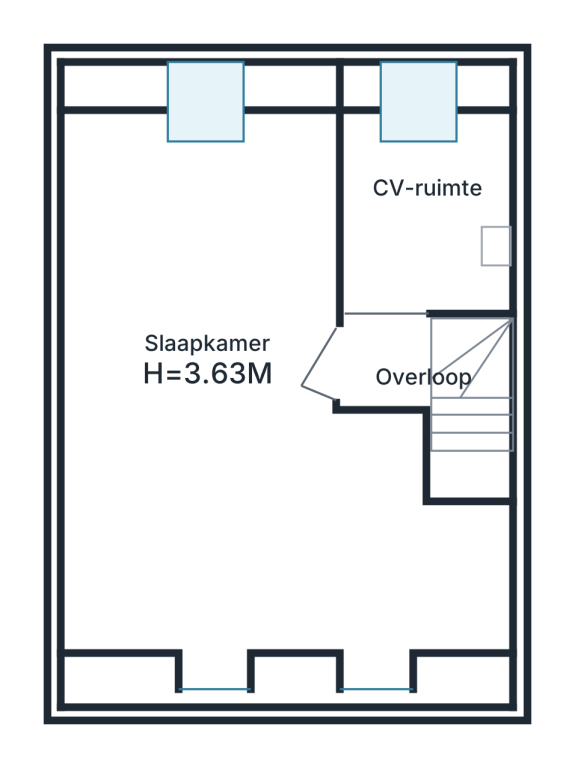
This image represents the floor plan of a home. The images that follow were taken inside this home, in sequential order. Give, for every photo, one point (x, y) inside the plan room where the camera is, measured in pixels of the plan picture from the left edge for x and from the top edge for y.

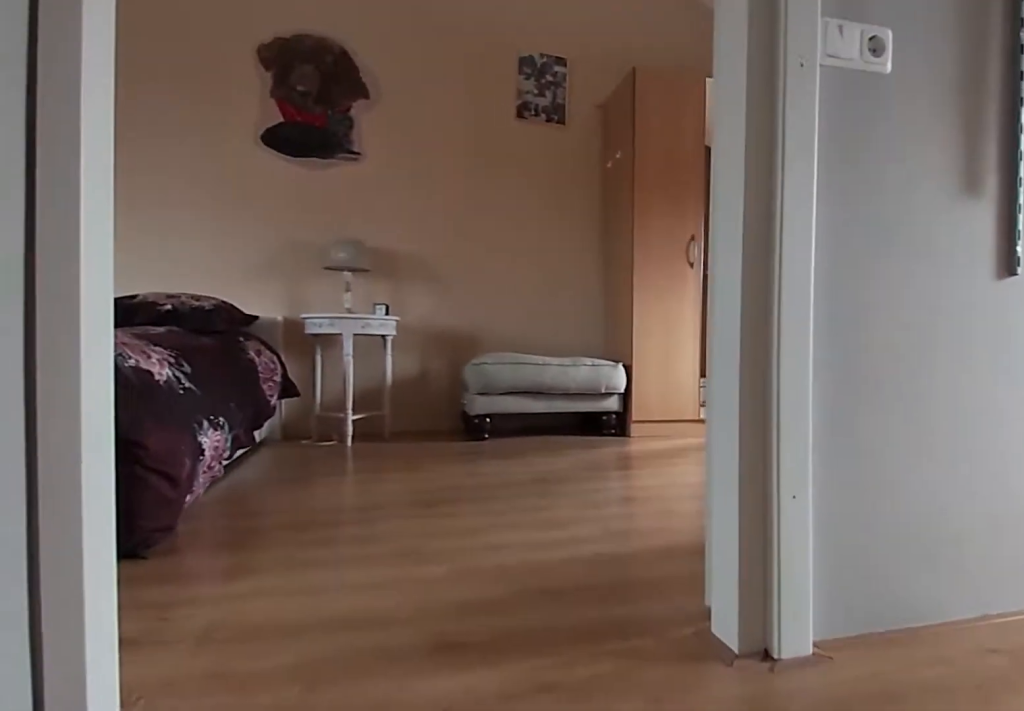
(387, 361)
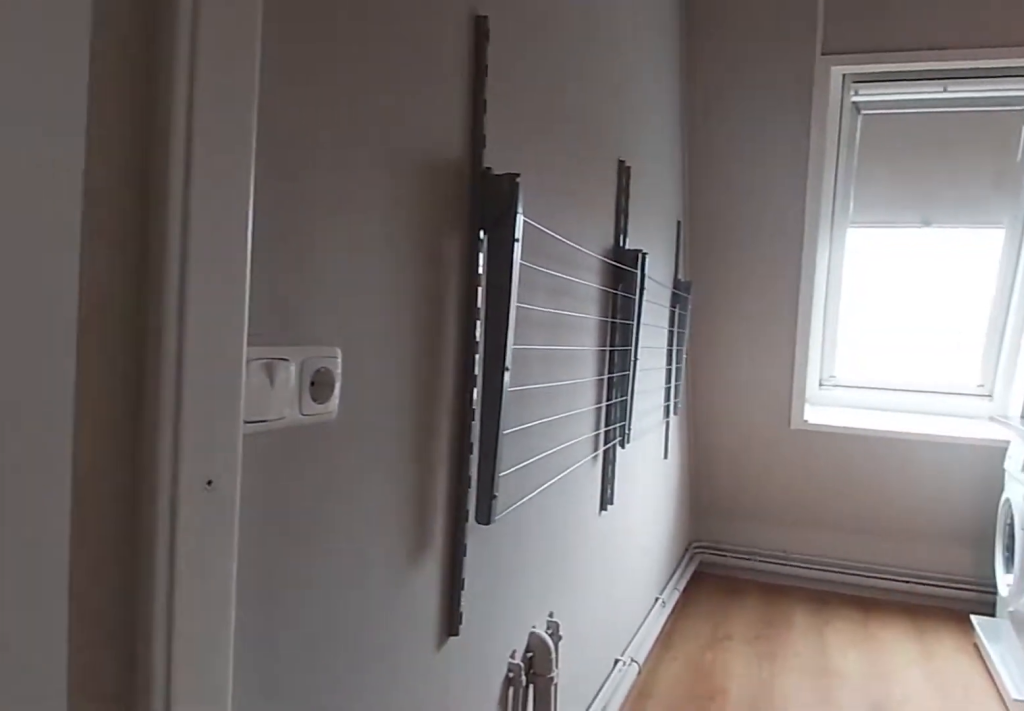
(387, 361)
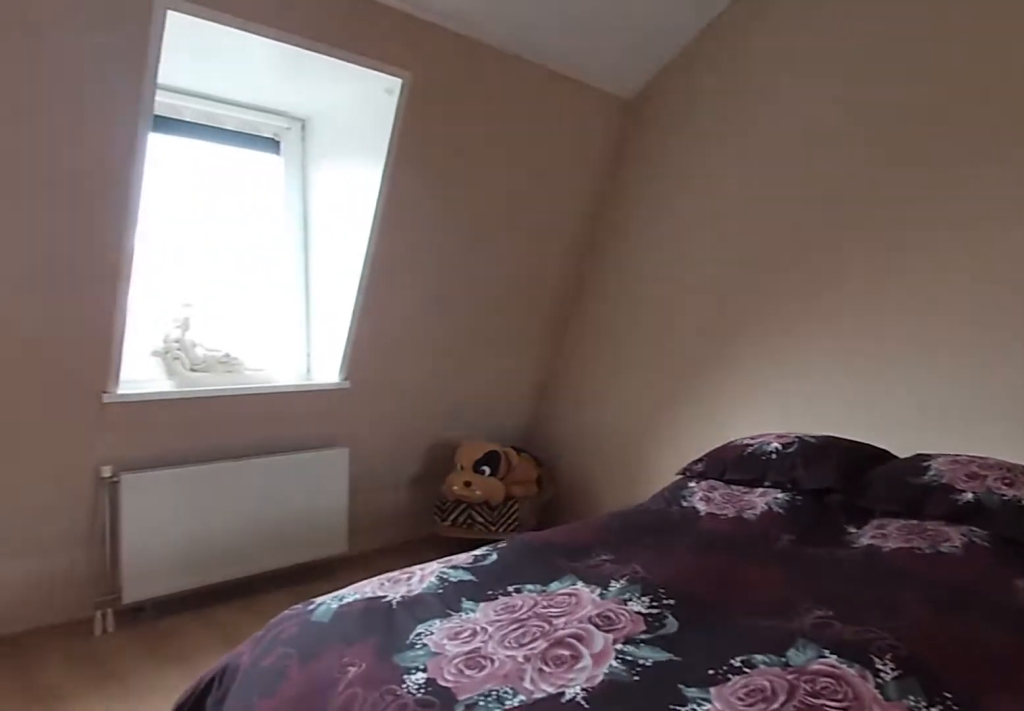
(200, 363)
